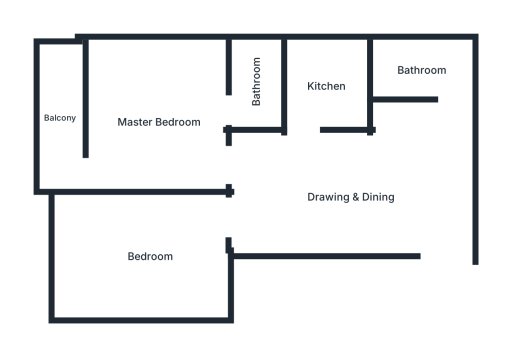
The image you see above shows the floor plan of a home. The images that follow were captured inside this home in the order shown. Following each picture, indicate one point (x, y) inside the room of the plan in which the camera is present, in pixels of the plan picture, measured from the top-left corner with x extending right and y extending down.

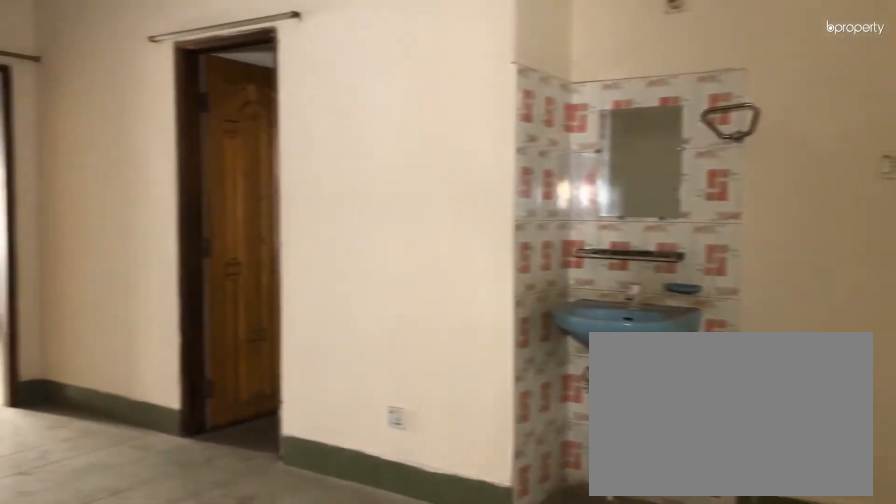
(351, 200)
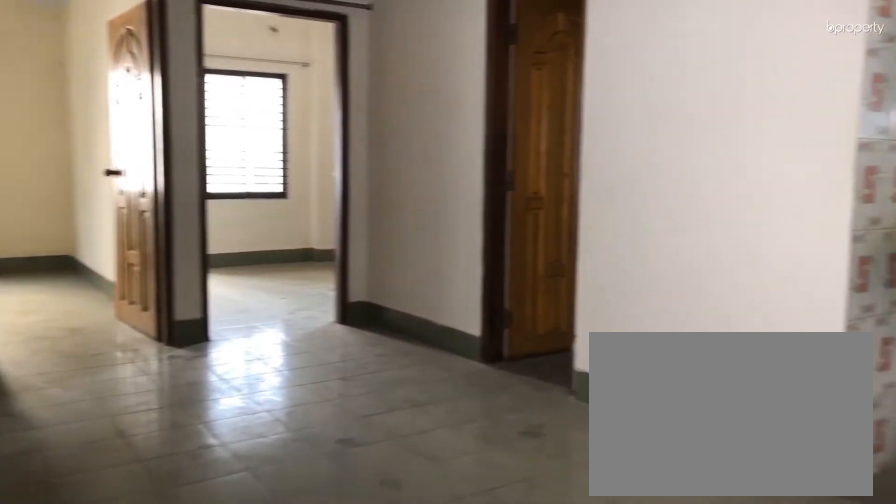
(351, 200)
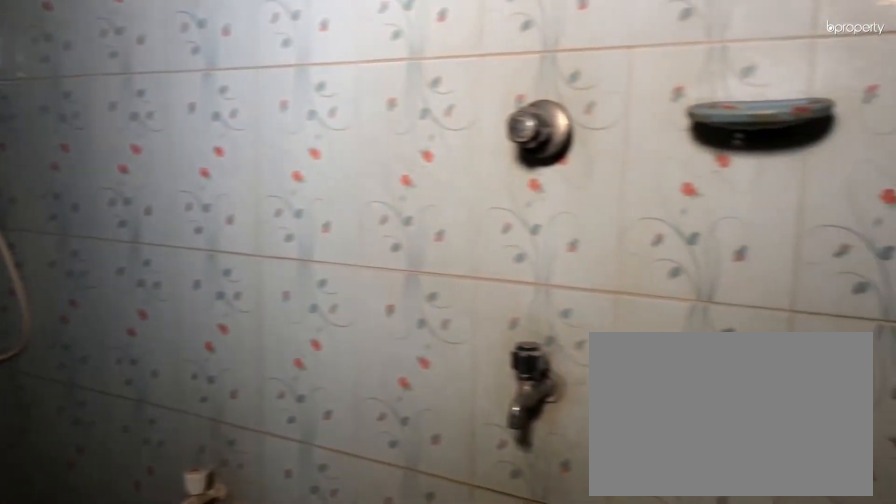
(420, 70)
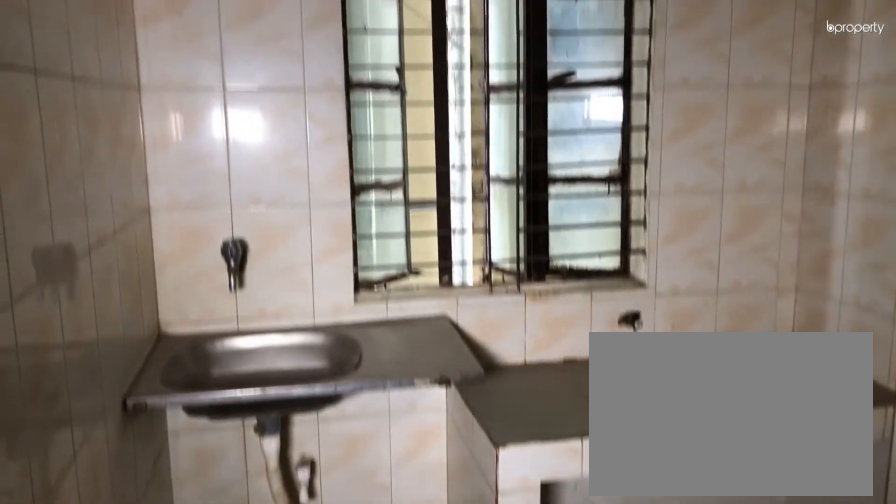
(327, 82)
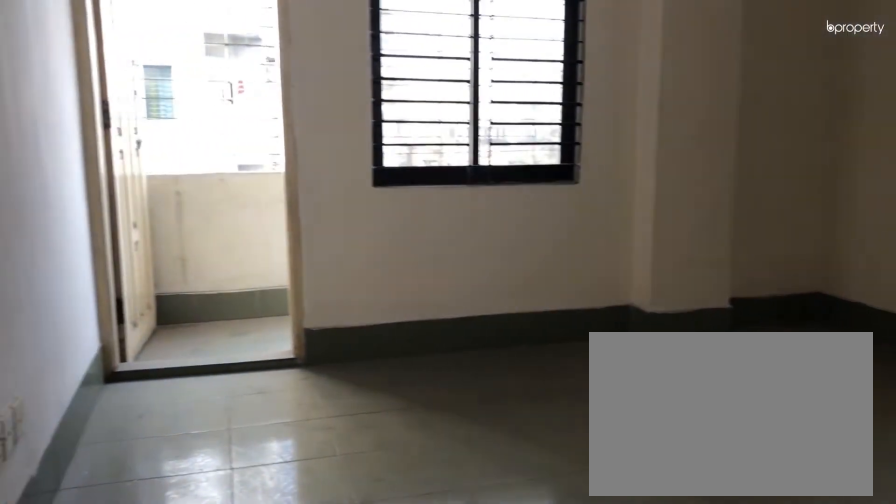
(156, 126)
